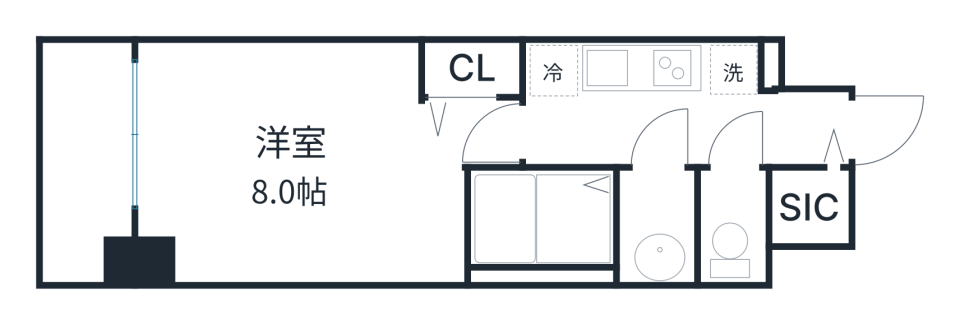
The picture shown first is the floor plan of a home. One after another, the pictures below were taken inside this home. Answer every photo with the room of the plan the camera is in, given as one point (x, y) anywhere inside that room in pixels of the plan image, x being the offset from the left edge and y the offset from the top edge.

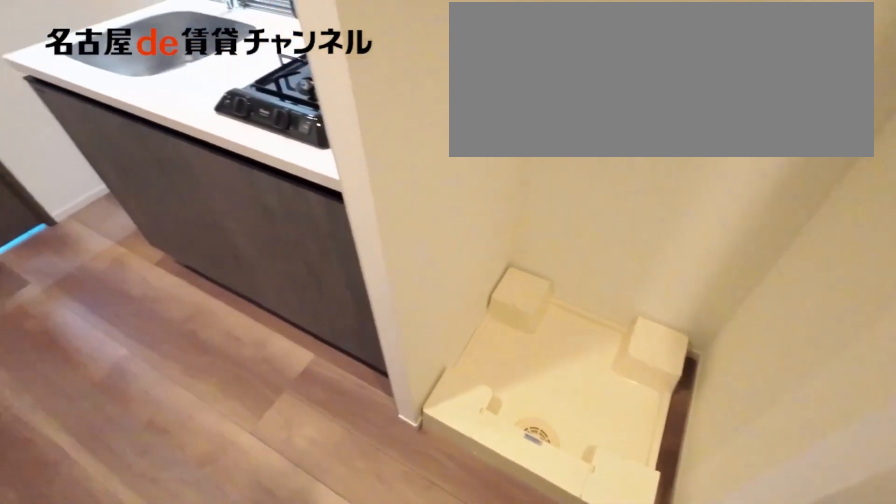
(742, 66)
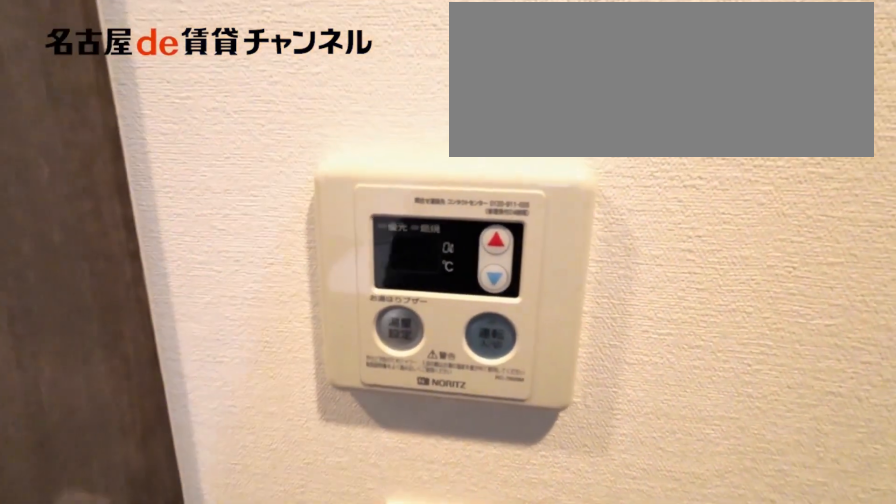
(646, 130)
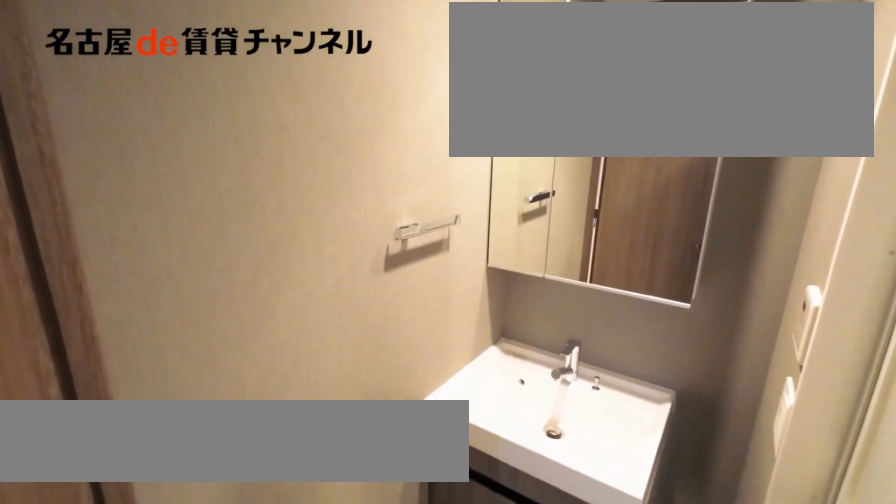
(656, 224)
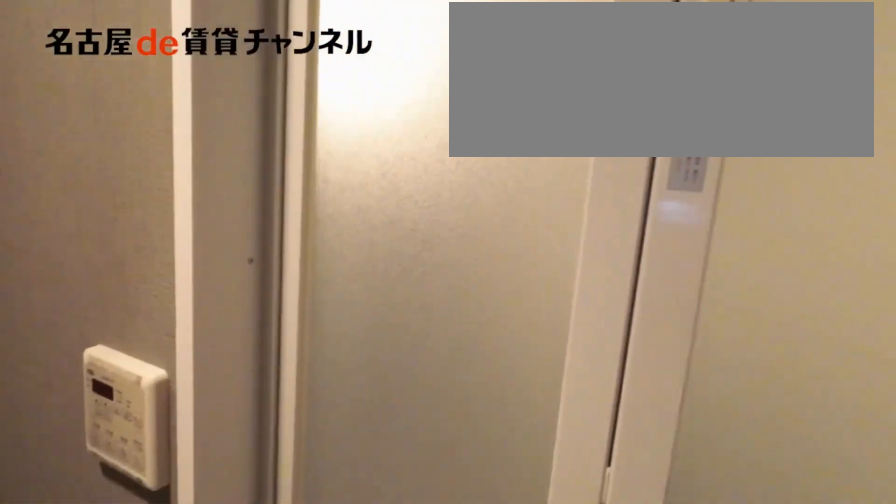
(656, 224)
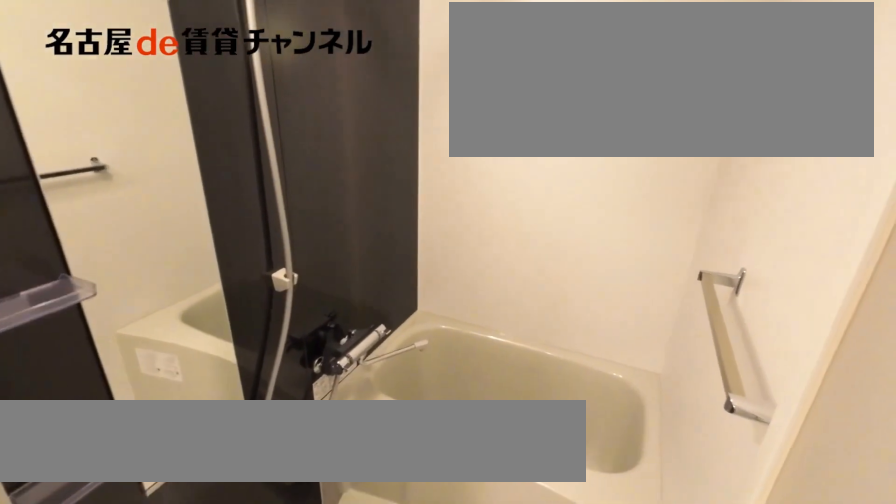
(544, 218)
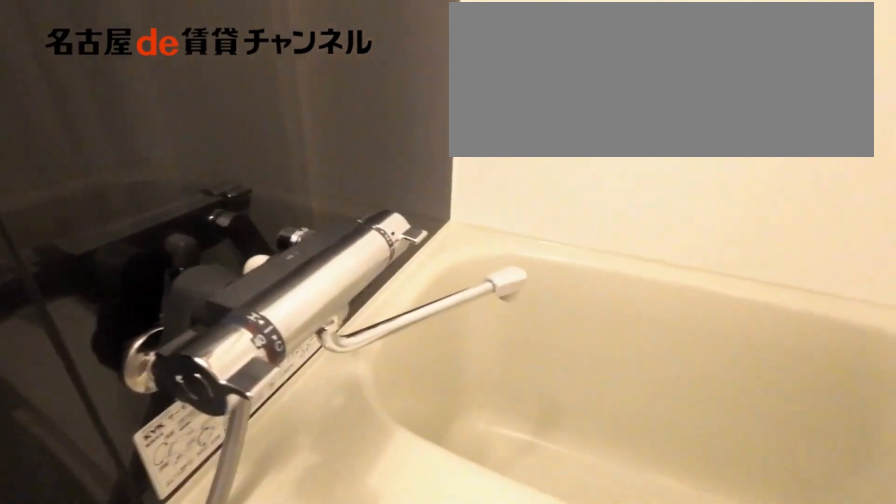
(544, 218)
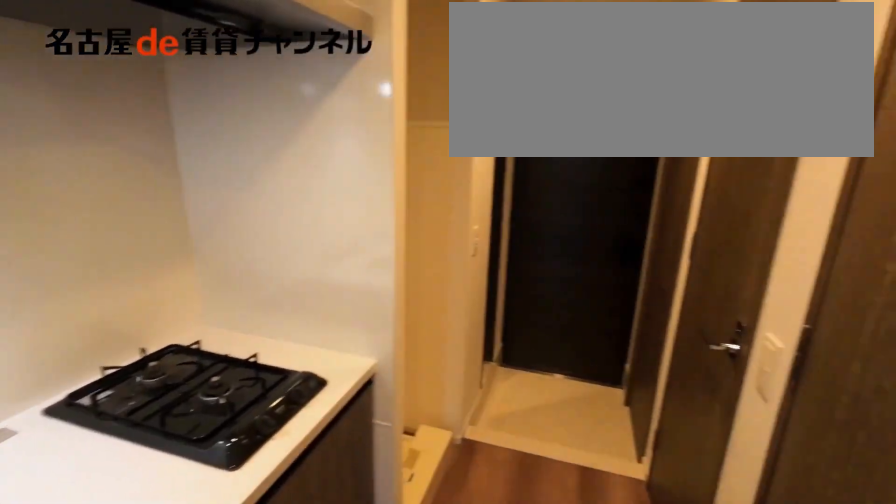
(647, 131)
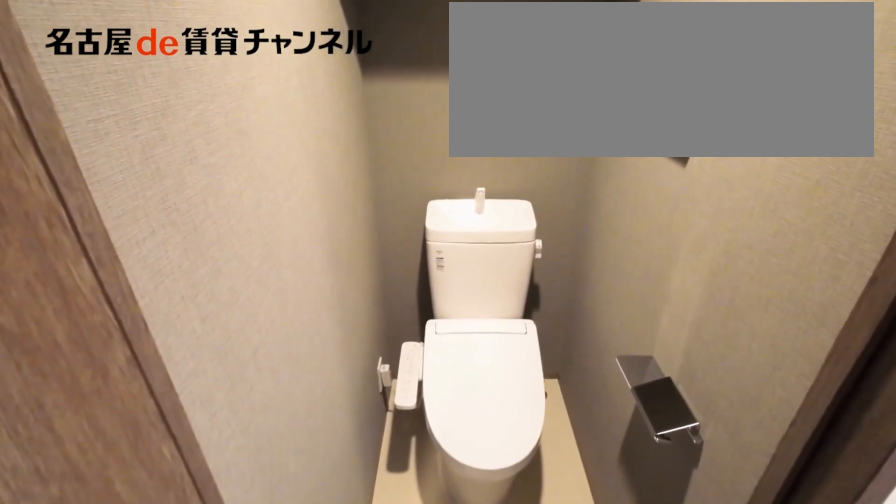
(731, 226)
